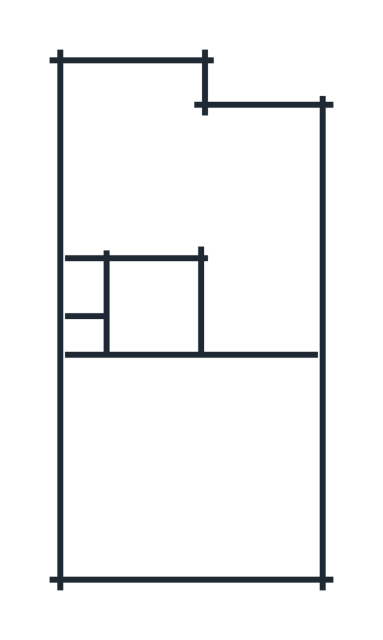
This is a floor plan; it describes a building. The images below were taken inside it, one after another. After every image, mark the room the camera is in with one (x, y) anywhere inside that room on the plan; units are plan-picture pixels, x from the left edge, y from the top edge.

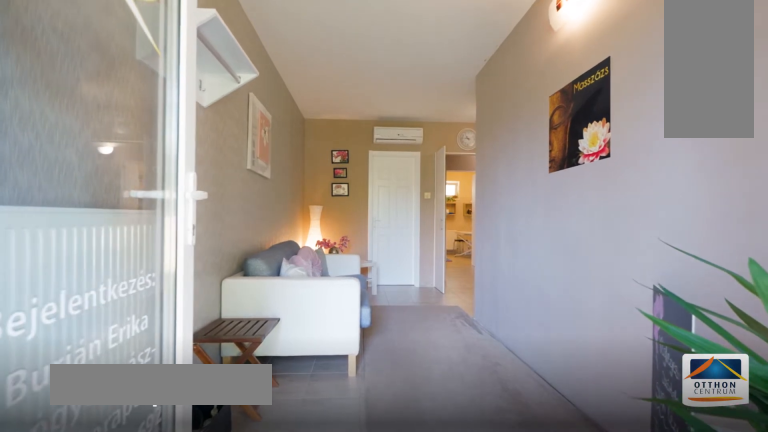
(141, 489)
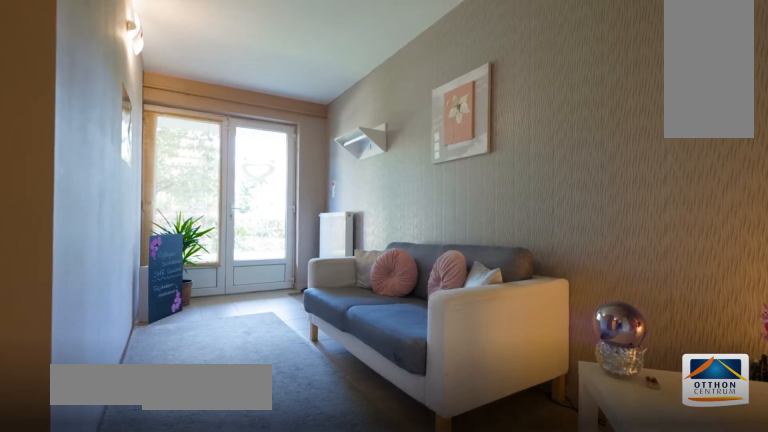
(141, 489)
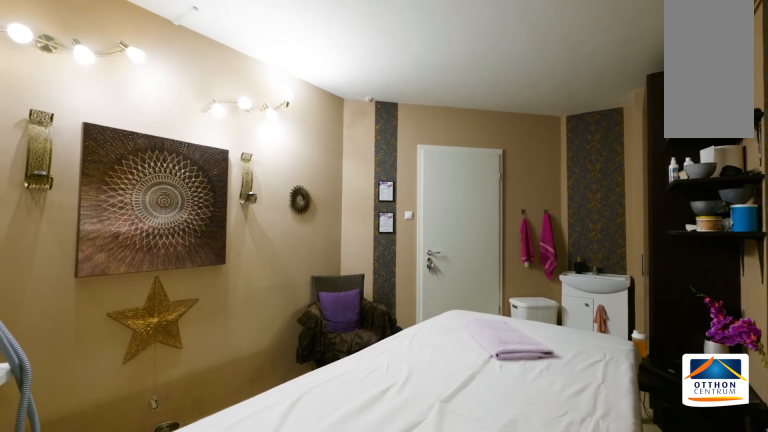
(265, 475)
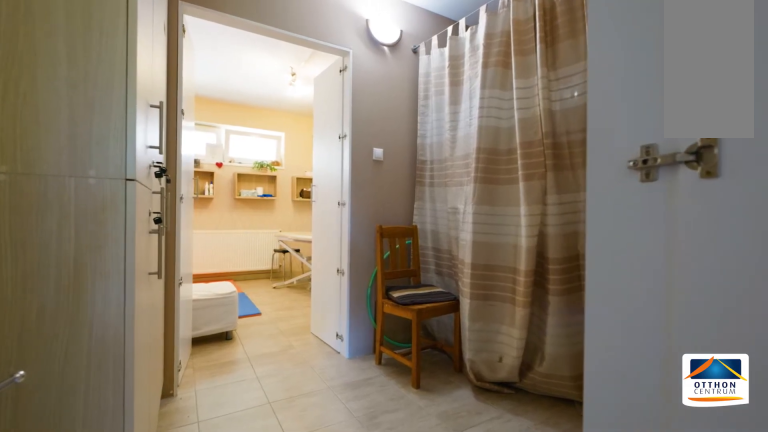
(258, 296)
